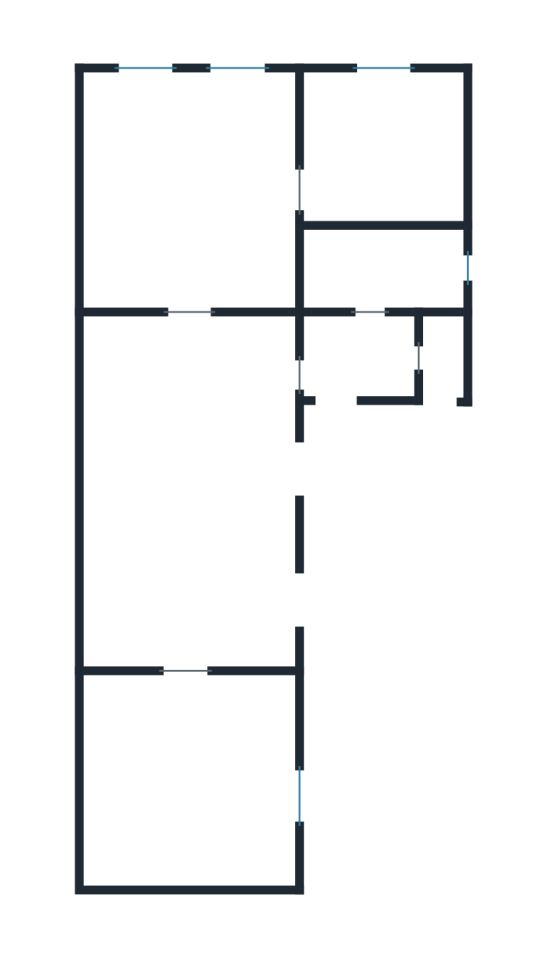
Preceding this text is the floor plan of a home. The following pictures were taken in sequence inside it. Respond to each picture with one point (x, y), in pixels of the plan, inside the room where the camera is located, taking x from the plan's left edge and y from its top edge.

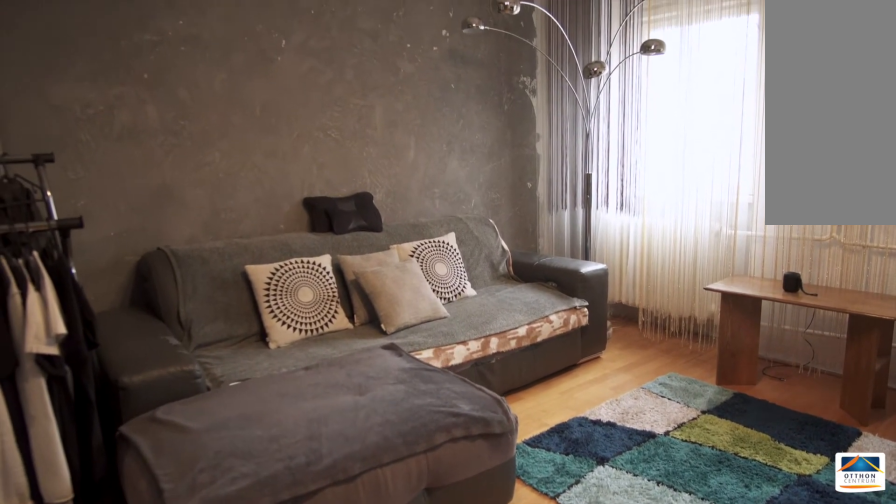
(178, 176)
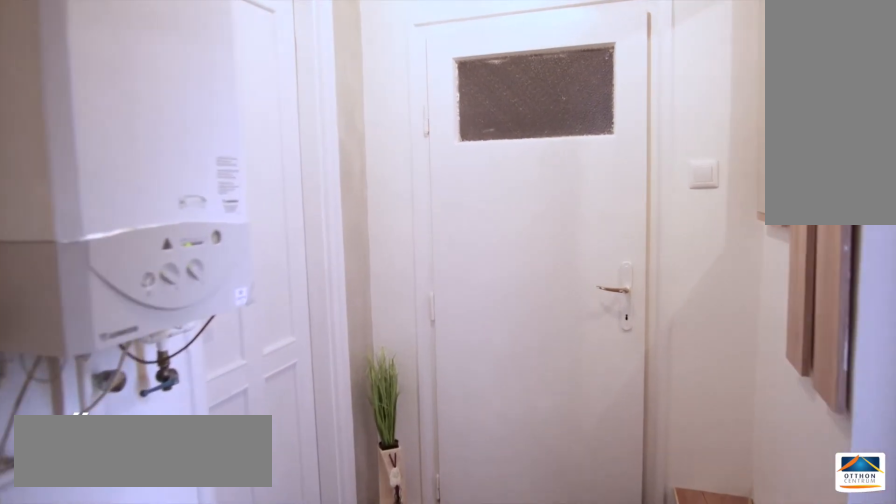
(351, 356)
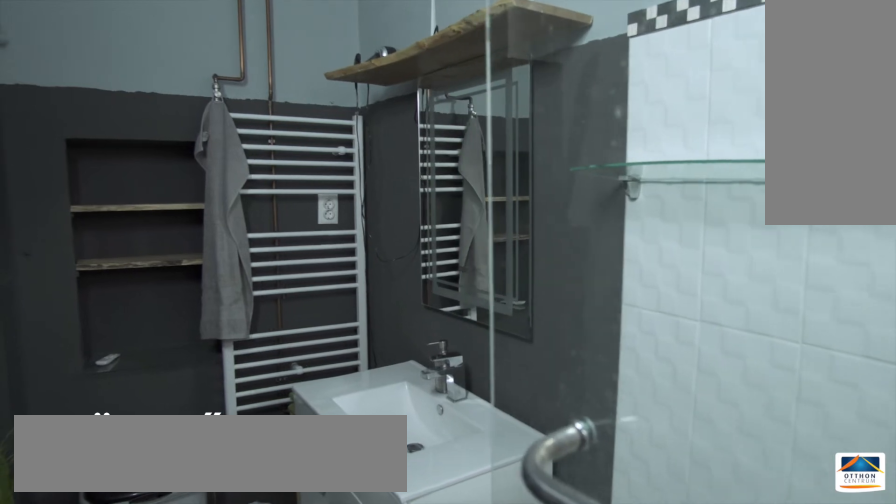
(389, 268)
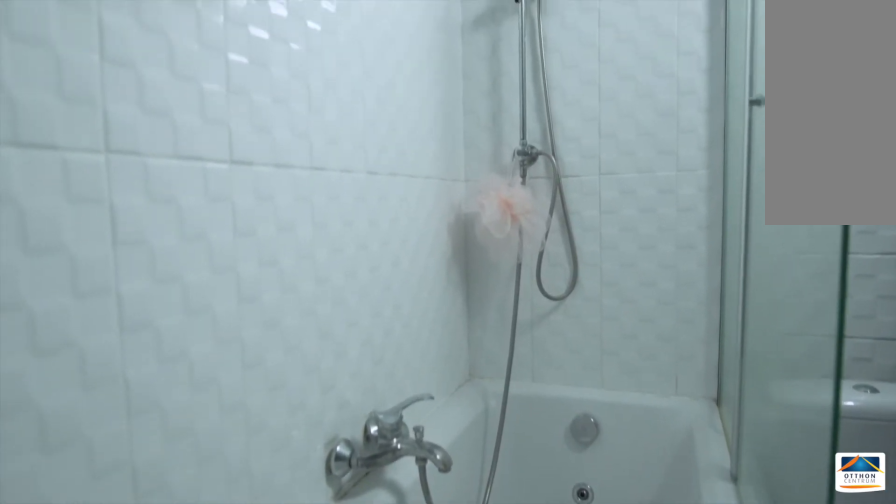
(389, 268)
